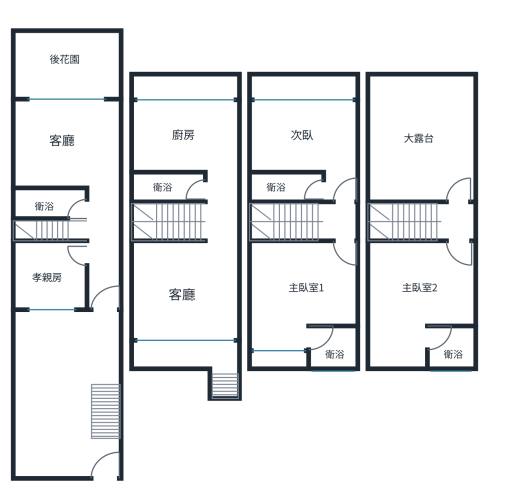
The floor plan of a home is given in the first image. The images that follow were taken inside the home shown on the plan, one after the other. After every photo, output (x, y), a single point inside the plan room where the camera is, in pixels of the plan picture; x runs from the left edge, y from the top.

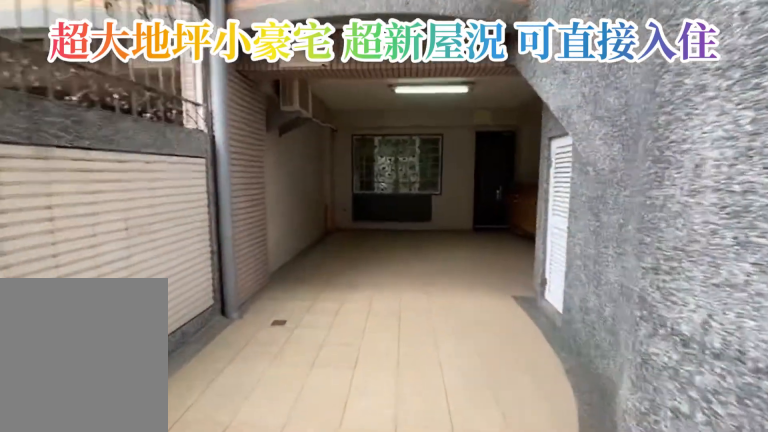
(54, 434)
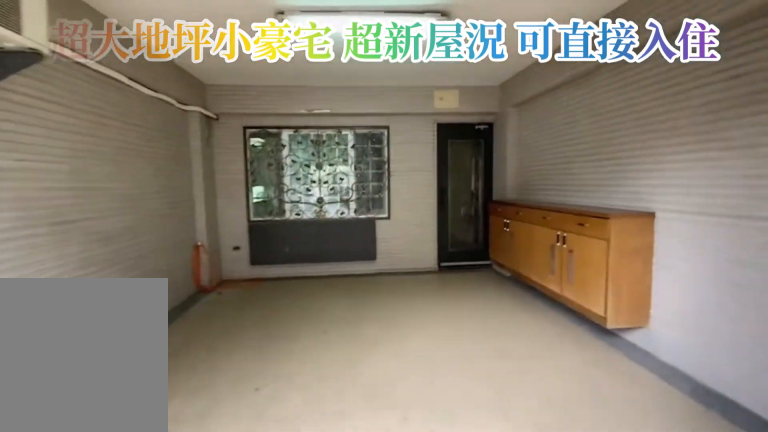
(54, 433)
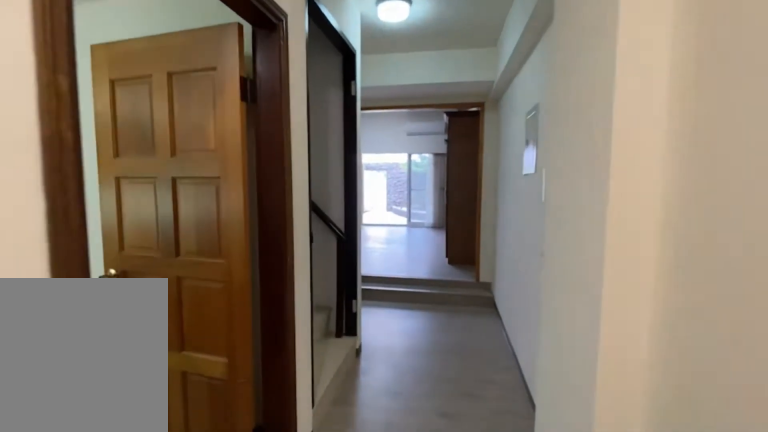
(103, 238)
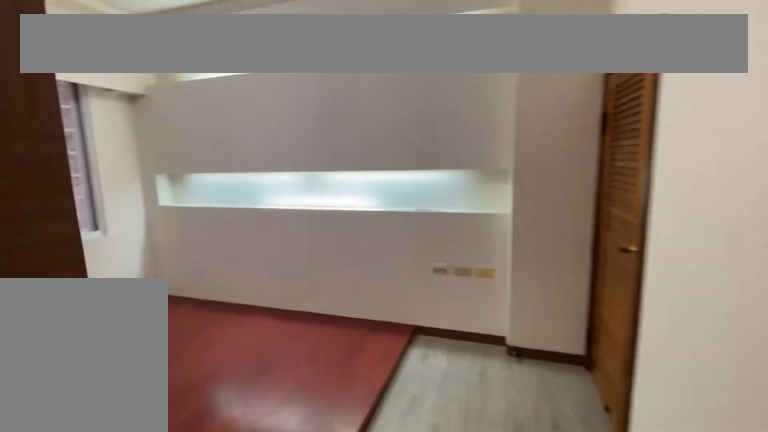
(54, 277)
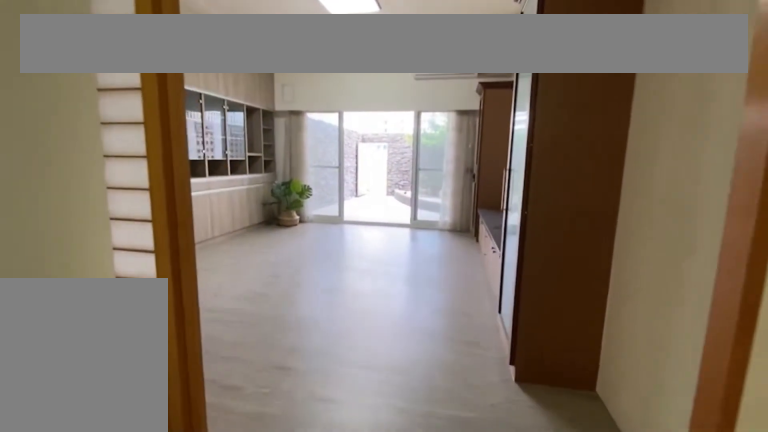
(62, 144)
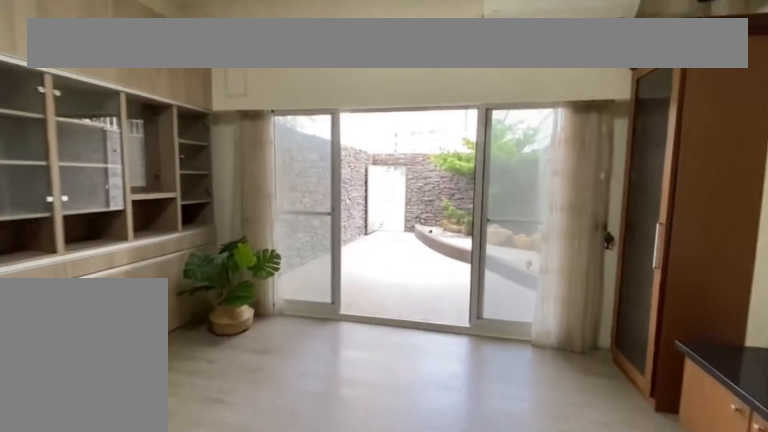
(62, 143)
